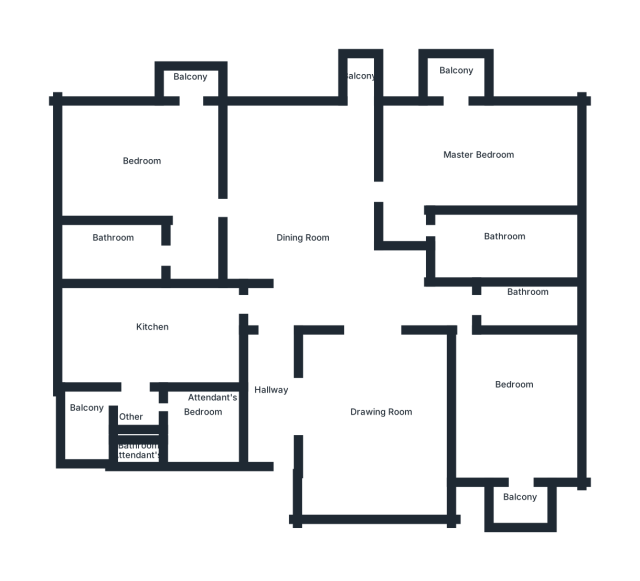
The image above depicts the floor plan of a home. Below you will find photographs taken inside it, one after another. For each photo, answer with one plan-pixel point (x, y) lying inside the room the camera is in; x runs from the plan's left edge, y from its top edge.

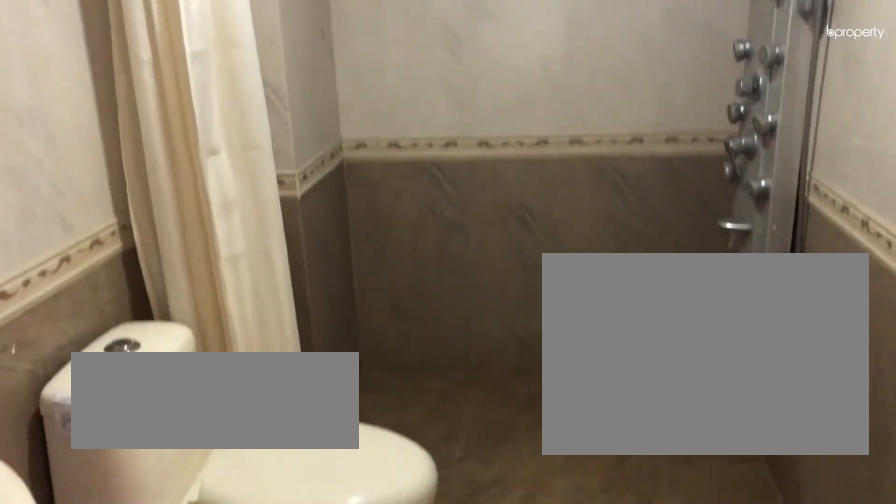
(125, 252)
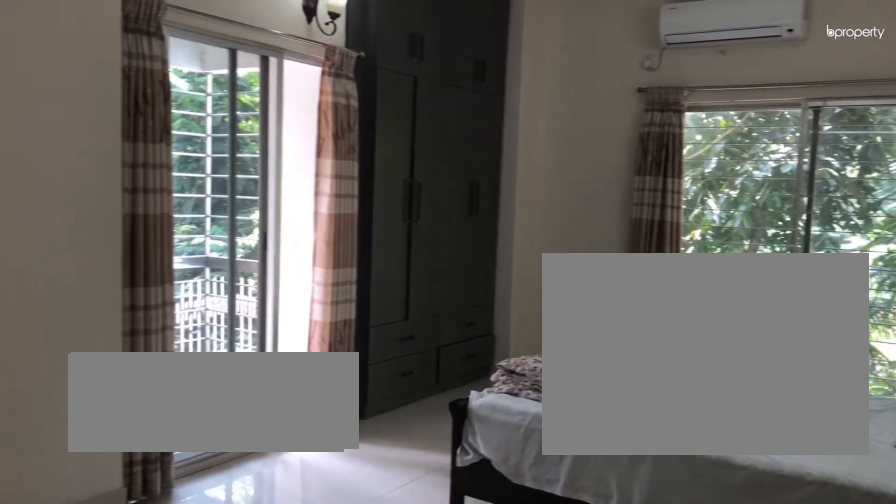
(477, 159)
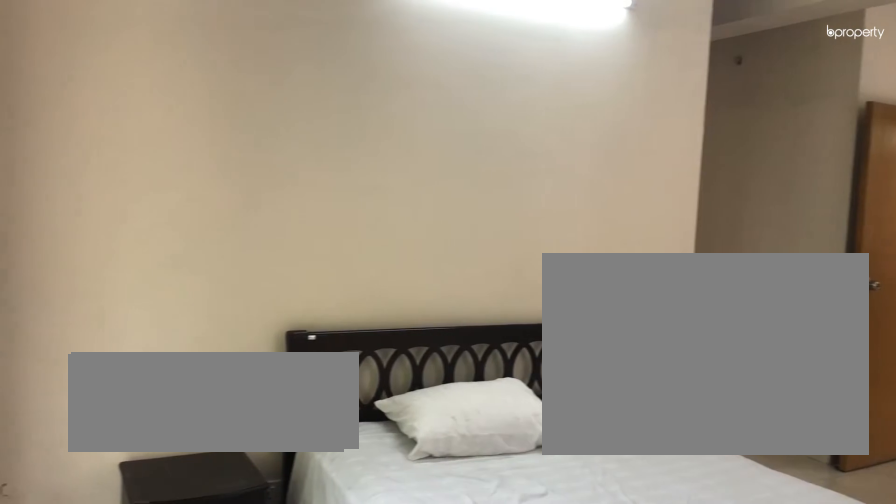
(477, 159)
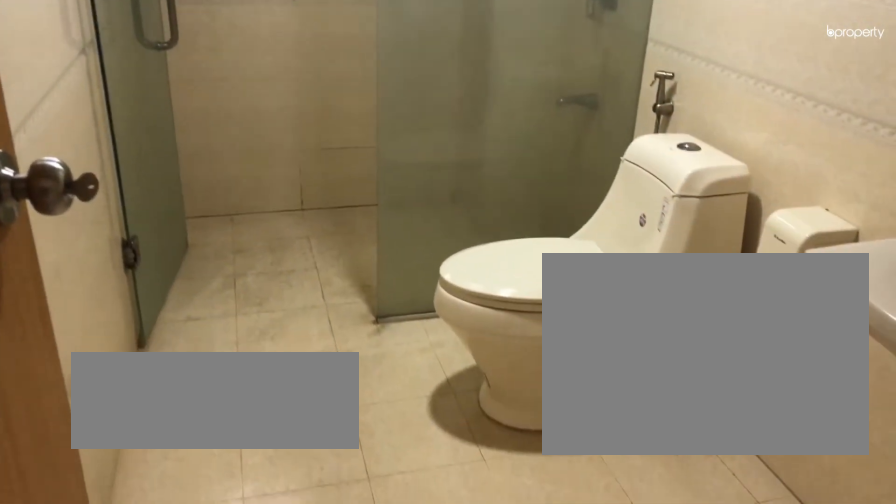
(502, 240)
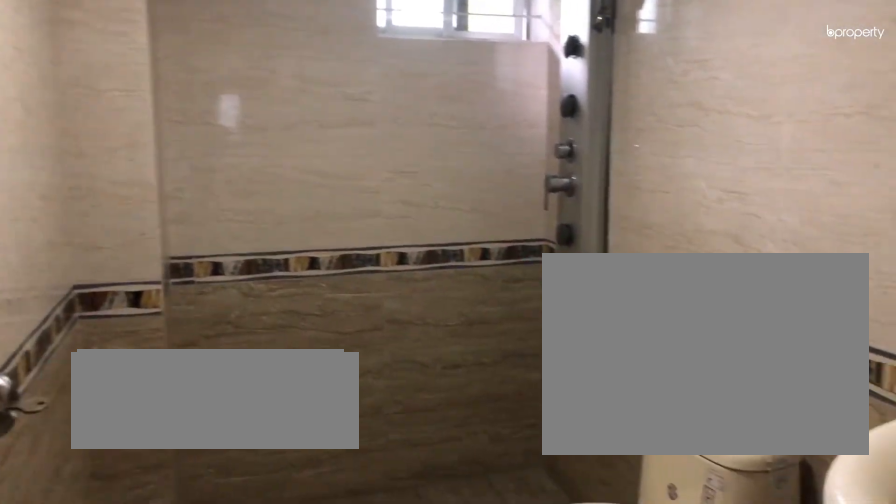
(525, 304)
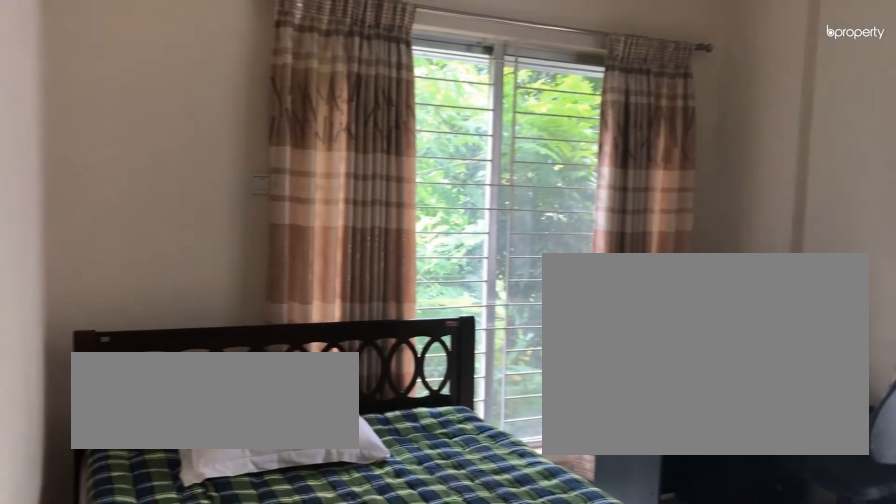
(514, 394)
